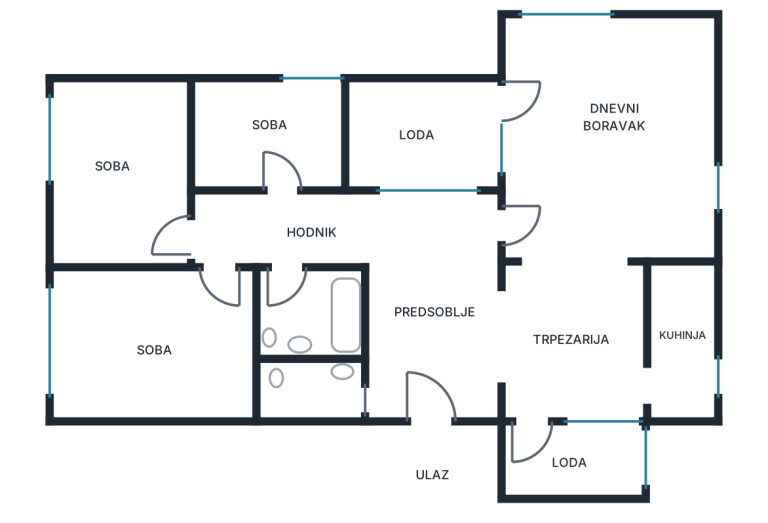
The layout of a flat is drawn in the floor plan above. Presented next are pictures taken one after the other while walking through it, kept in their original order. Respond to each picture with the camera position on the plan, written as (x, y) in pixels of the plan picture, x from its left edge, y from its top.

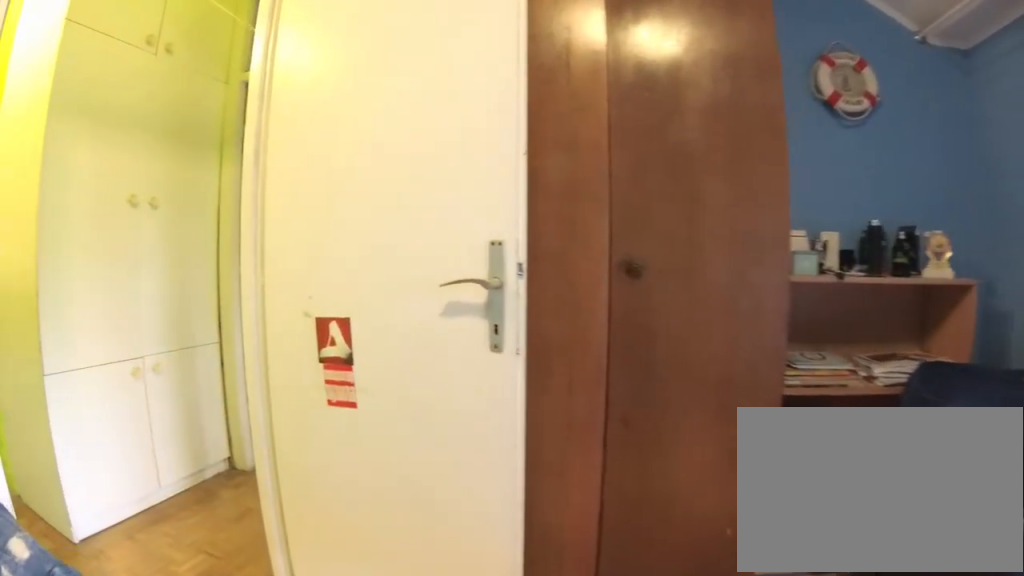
(134, 182)
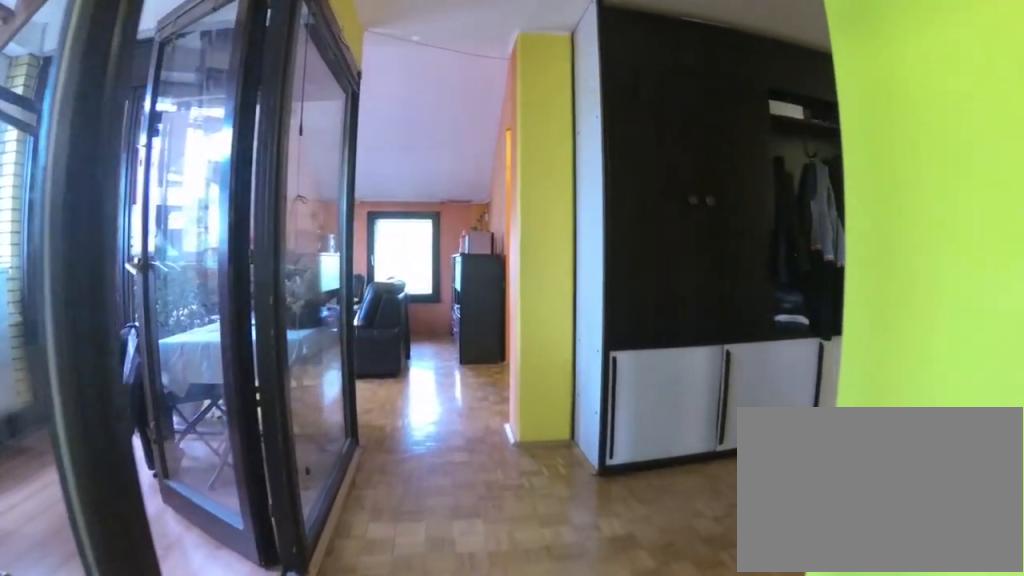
(308, 225)
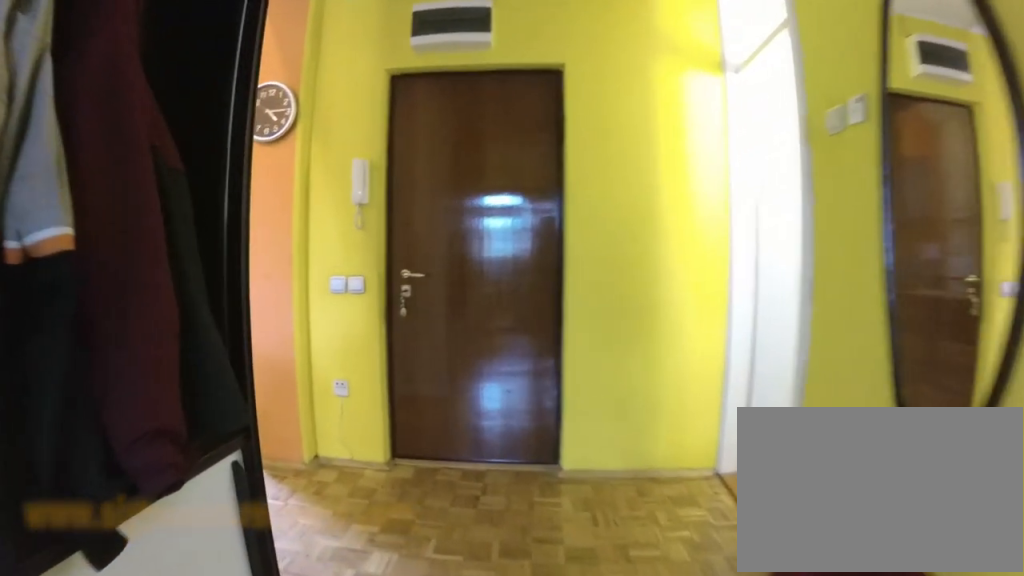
(425, 272)
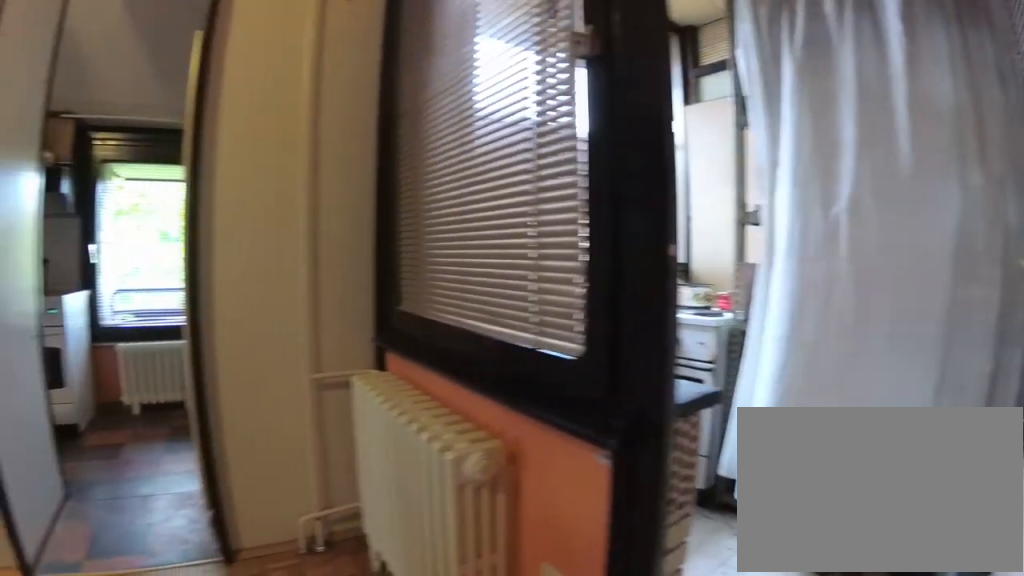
(513, 402)
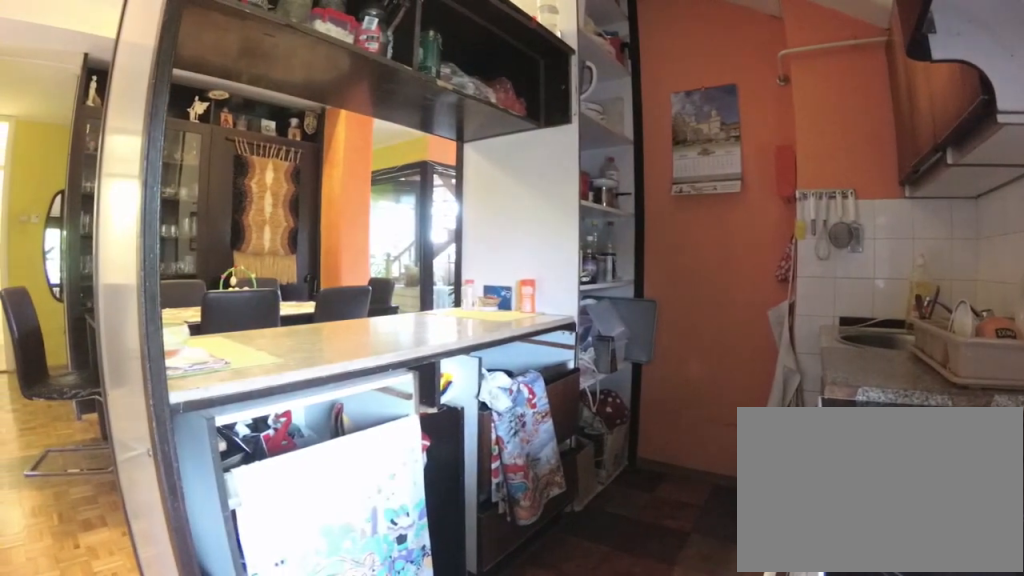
(688, 415)
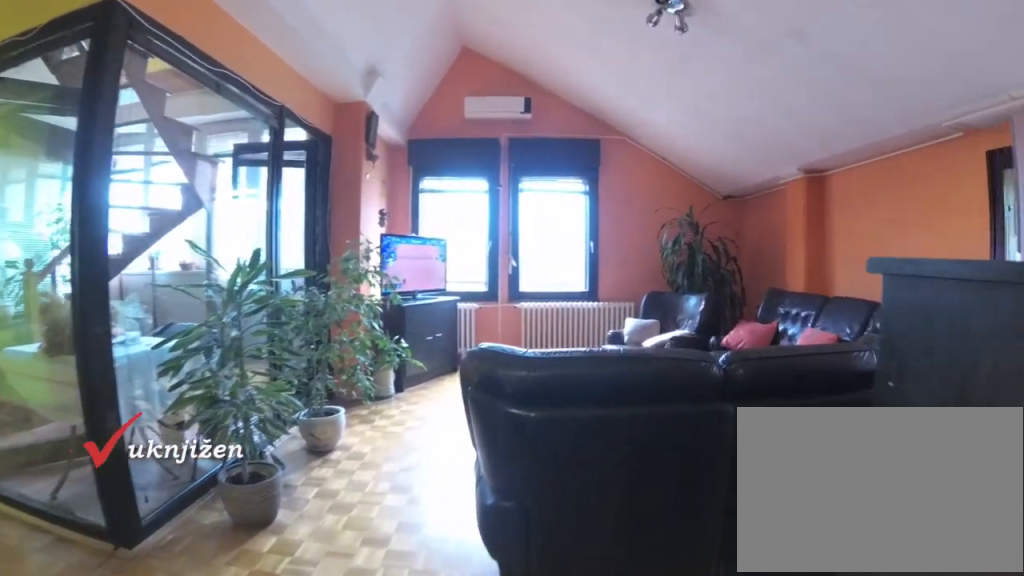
(611, 294)
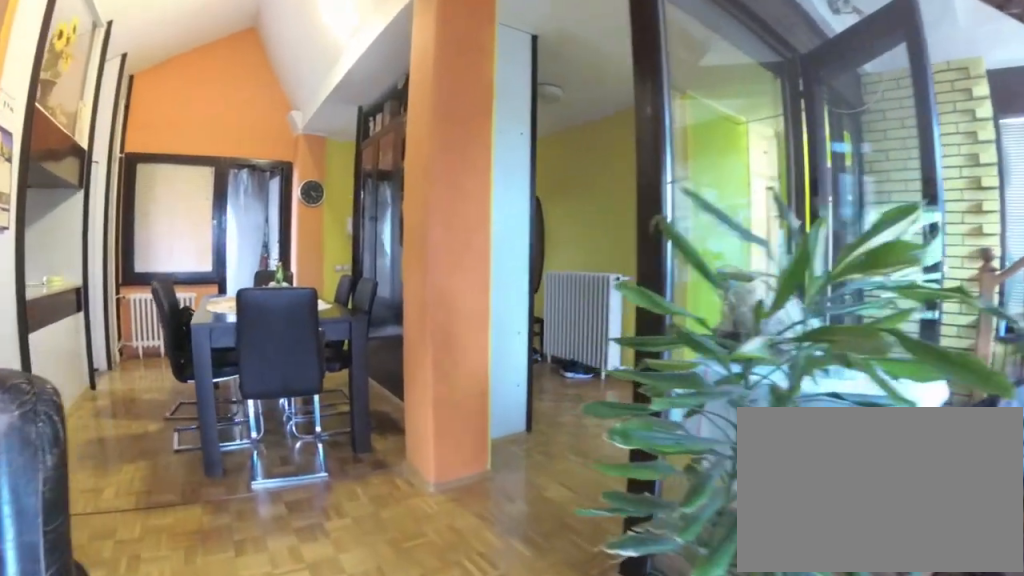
(571, 144)
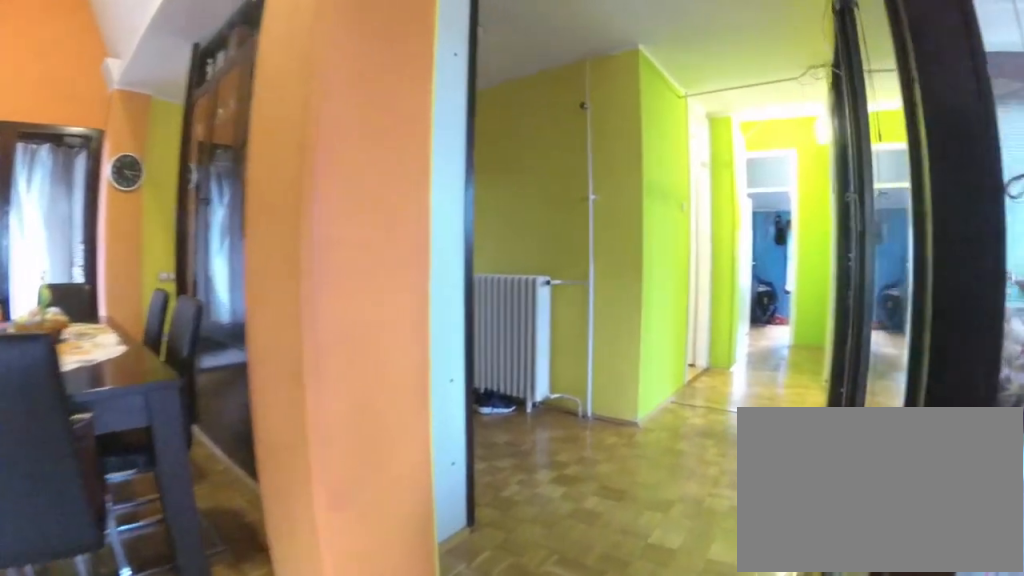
(559, 194)
